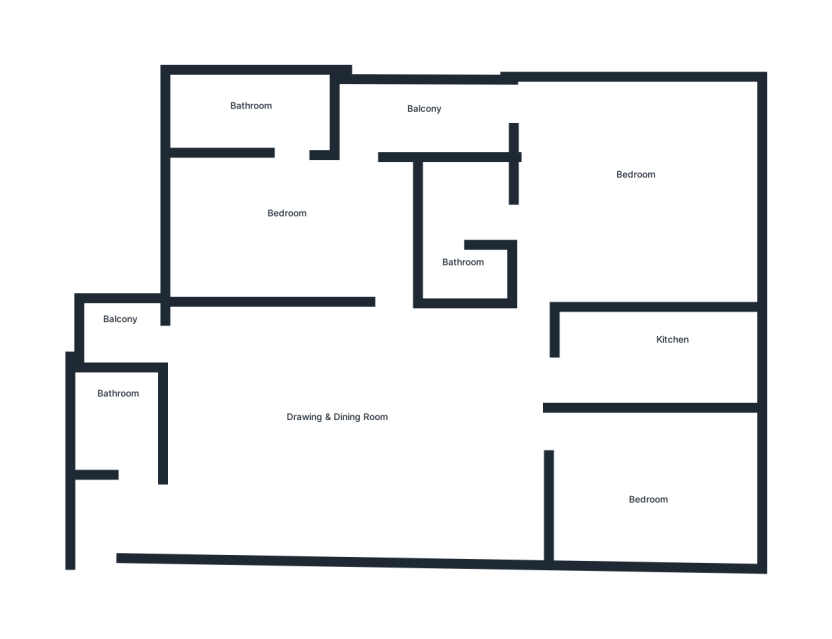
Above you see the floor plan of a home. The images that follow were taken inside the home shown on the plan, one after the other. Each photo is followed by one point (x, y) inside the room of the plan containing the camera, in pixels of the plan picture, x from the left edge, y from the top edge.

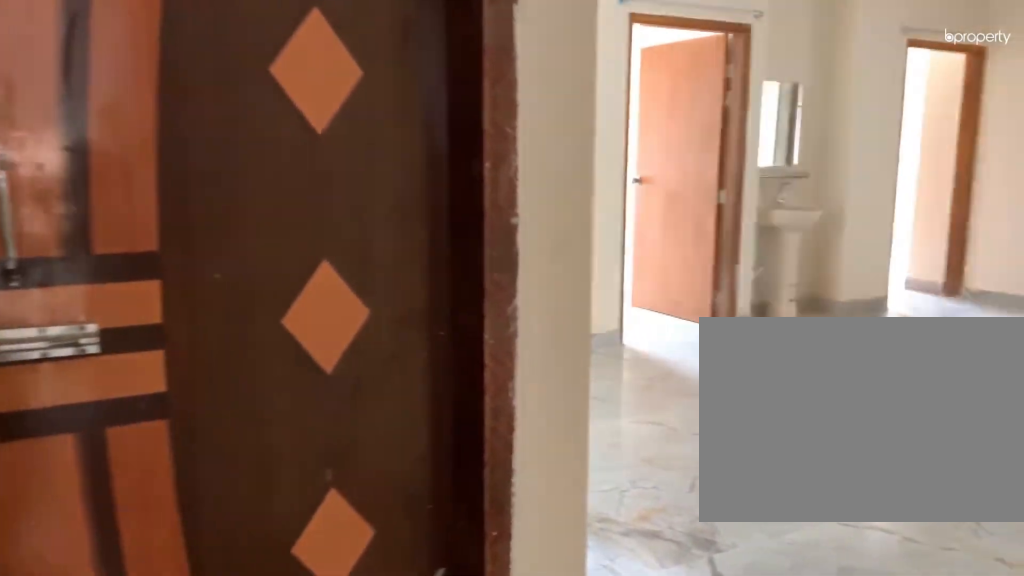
(161, 514)
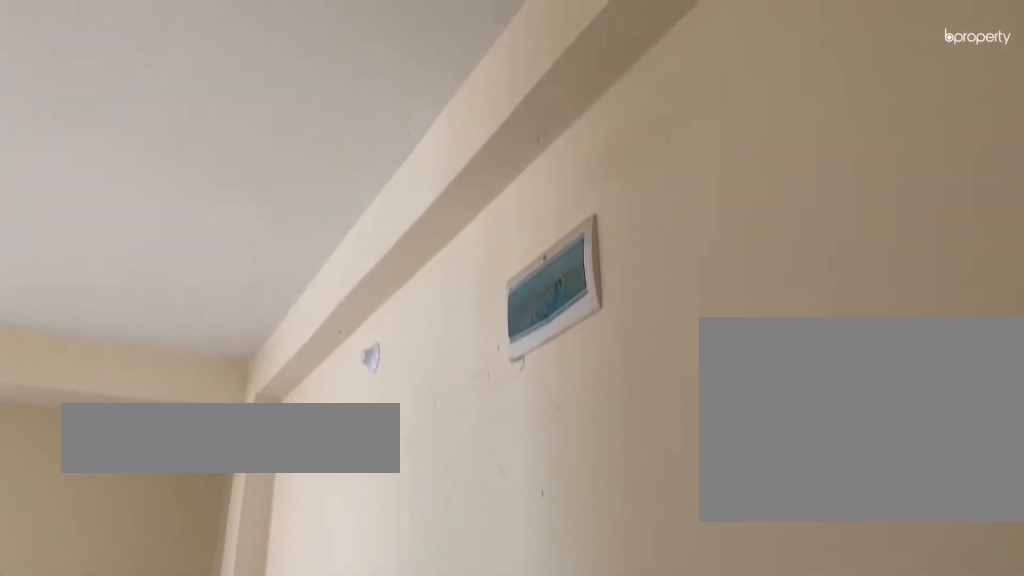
(337, 429)
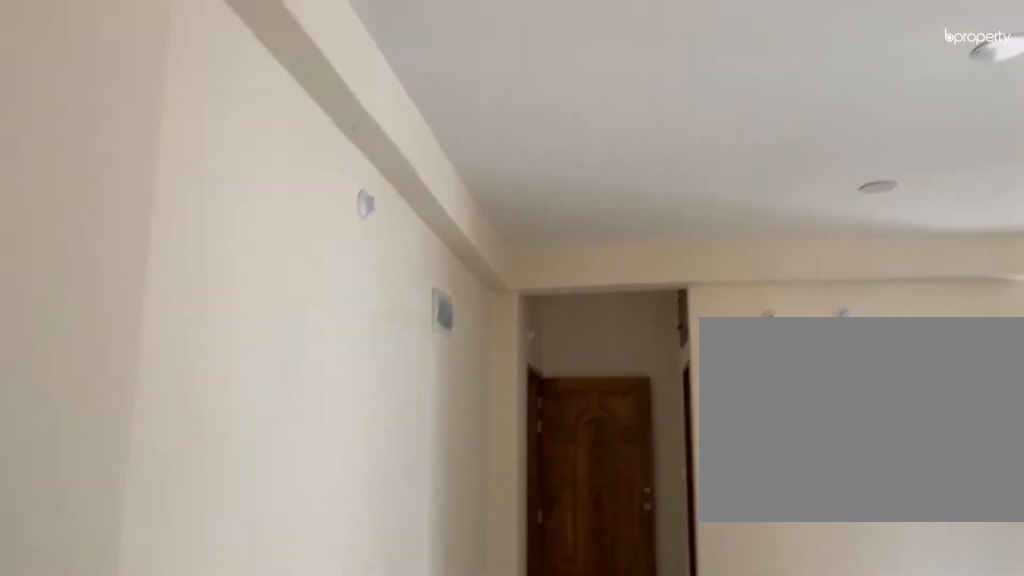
(346, 420)
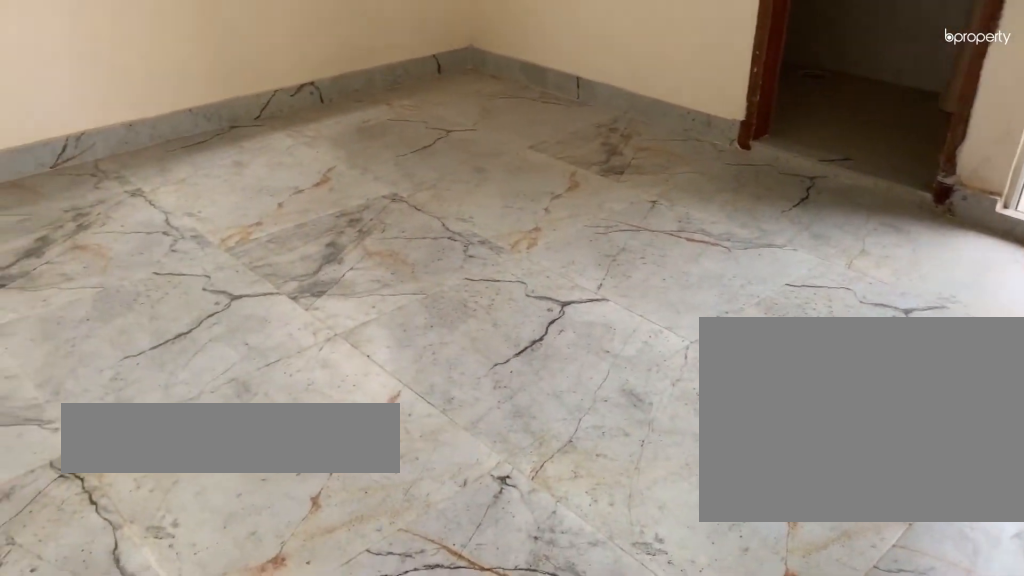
(286, 219)
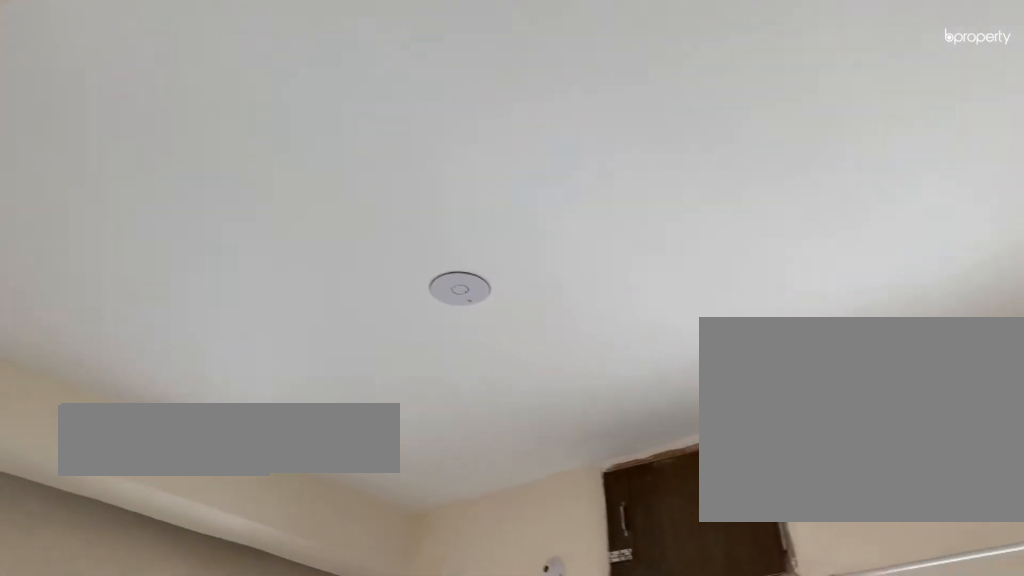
(286, 219)
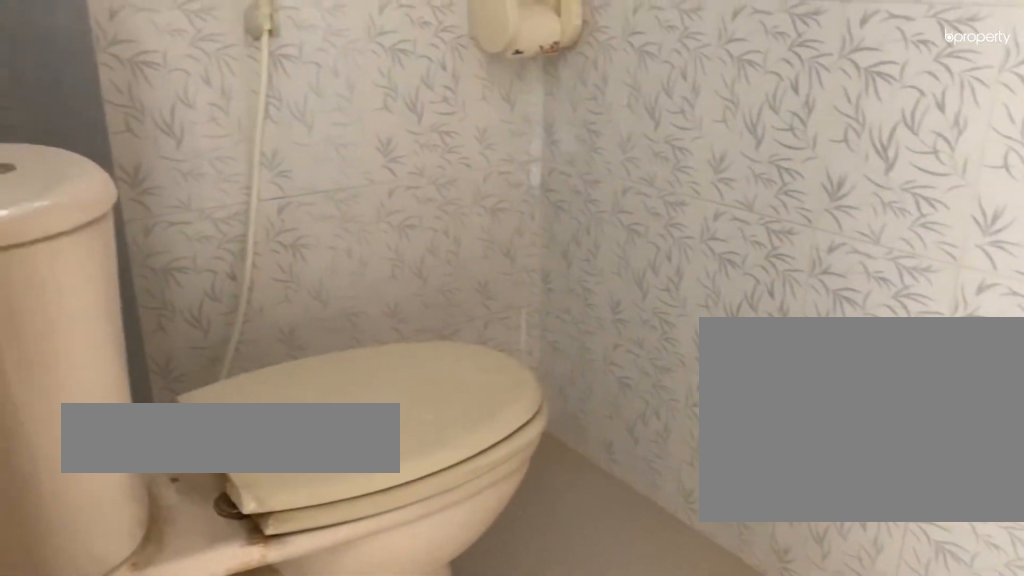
(263, 107)
